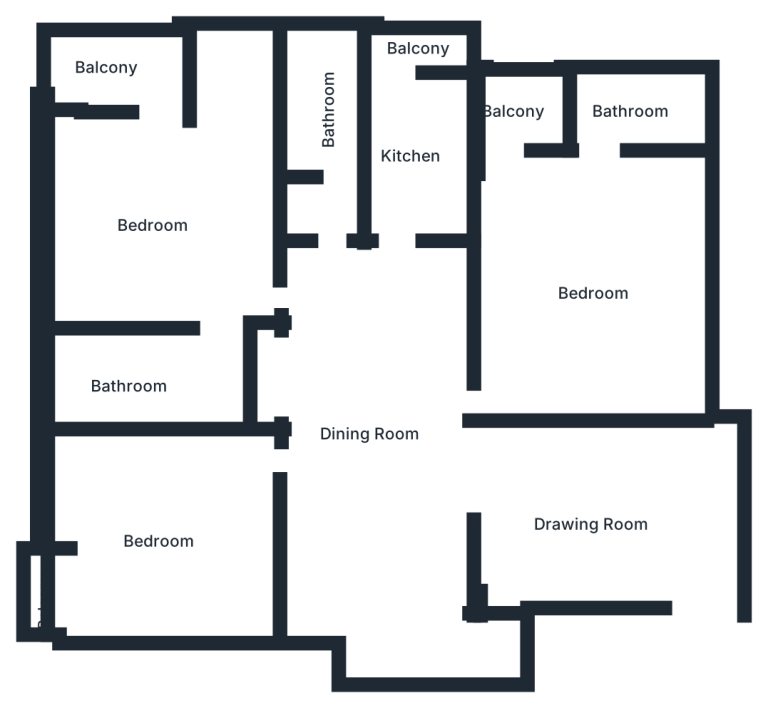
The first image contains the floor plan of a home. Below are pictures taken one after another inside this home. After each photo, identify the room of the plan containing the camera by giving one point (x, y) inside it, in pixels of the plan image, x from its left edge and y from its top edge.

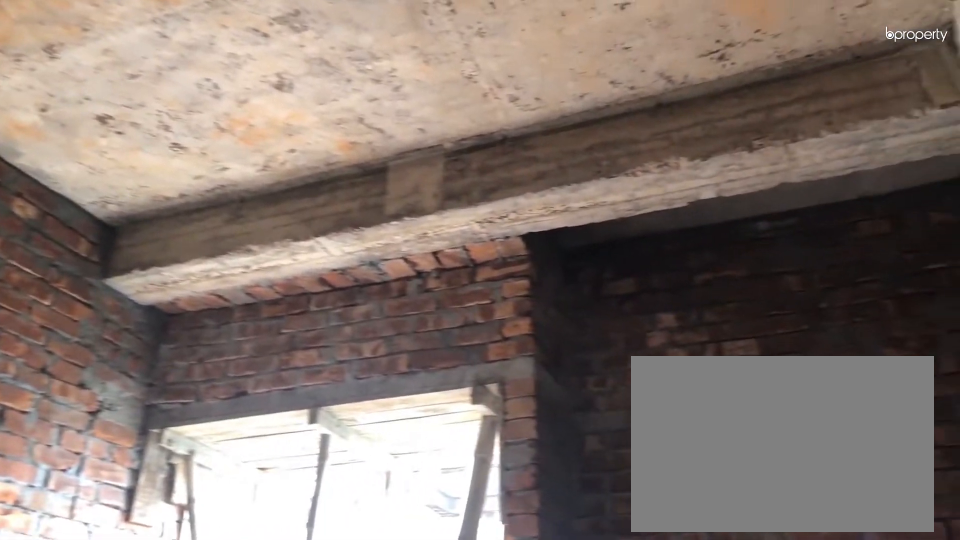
(161, 539)
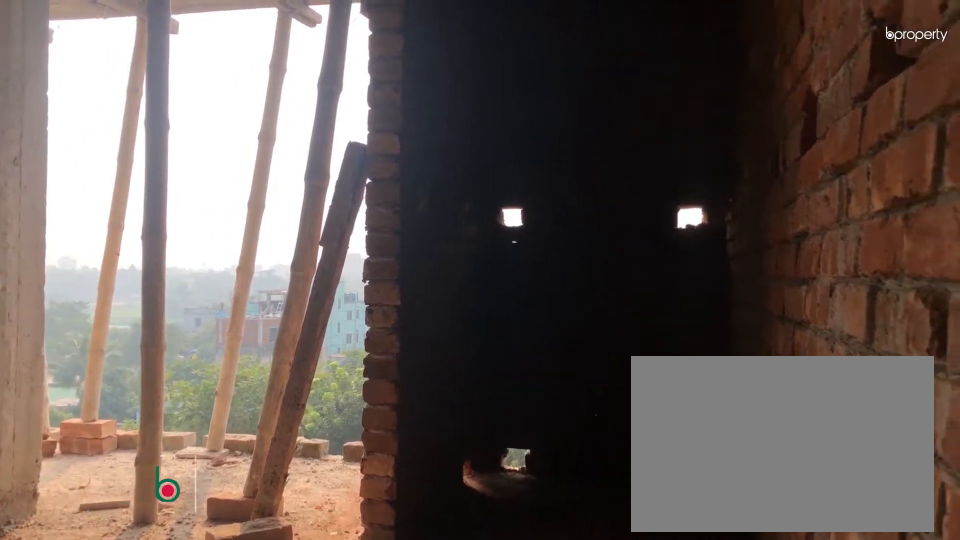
(159, 224)
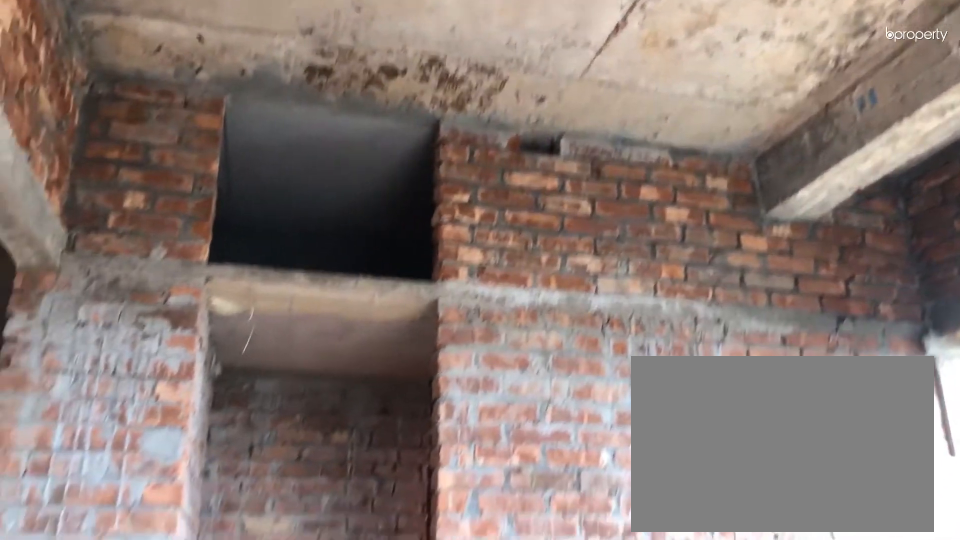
(158, 224)
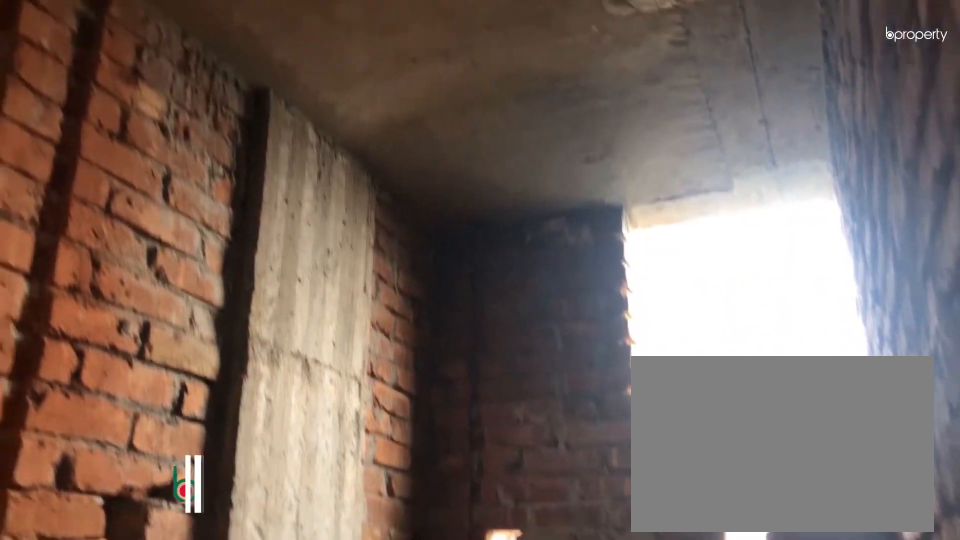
(135, 379)
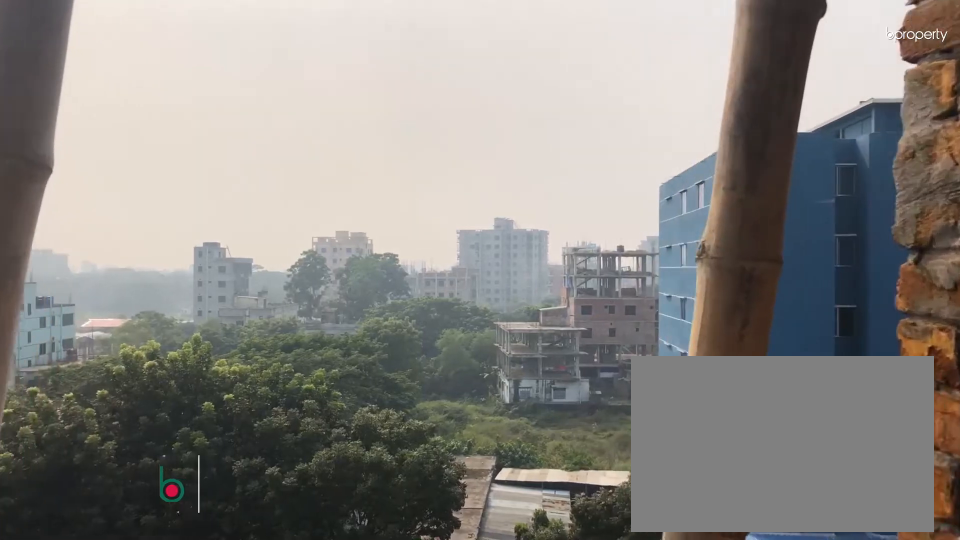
(103, 56)
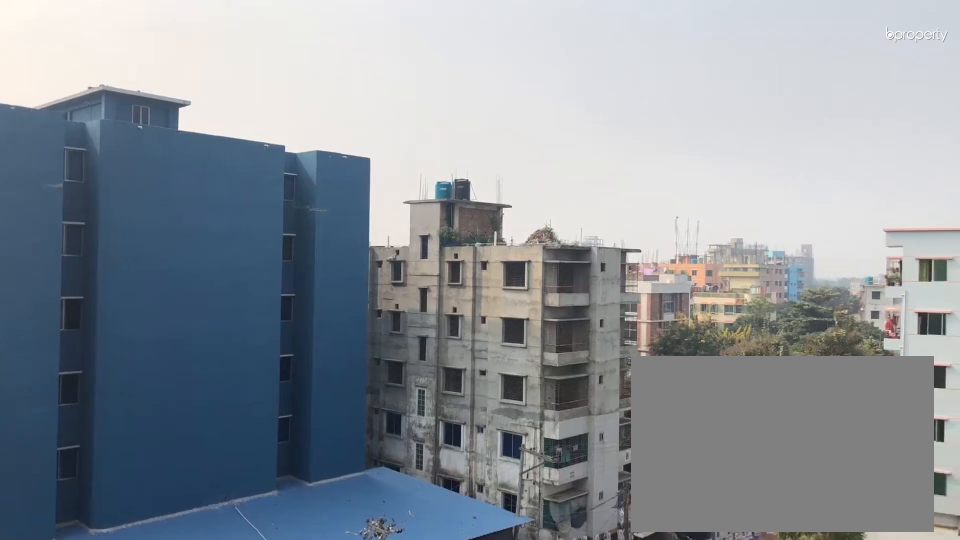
(103, 56)
